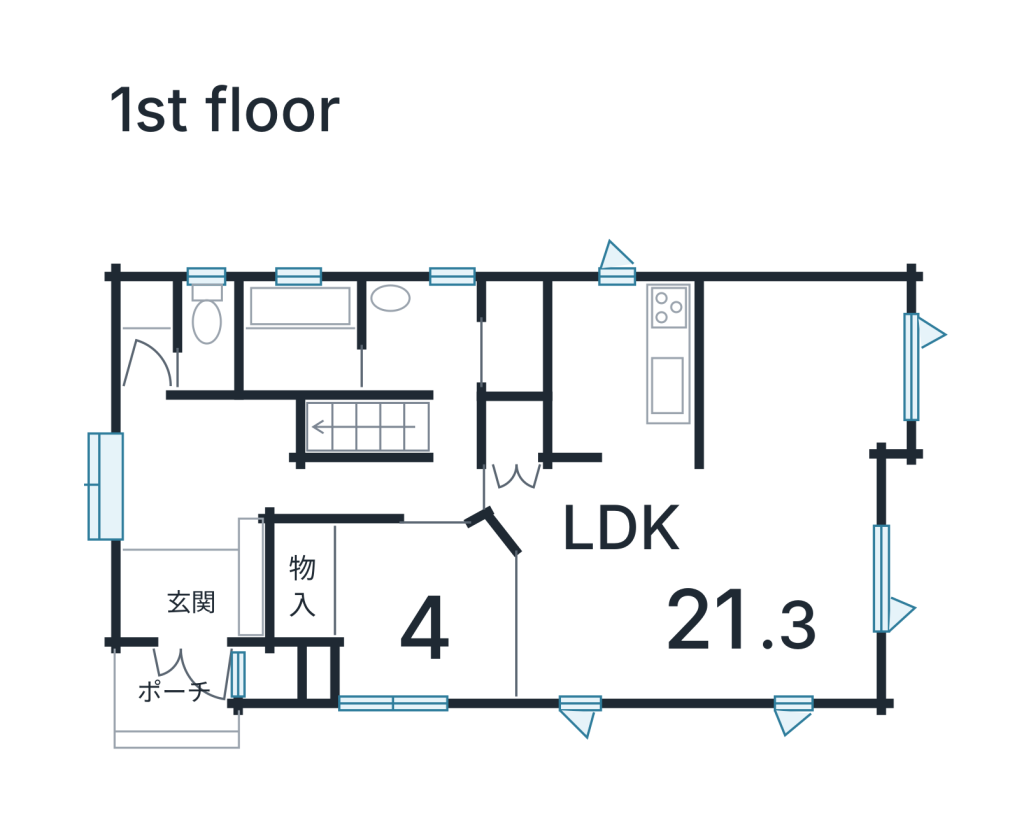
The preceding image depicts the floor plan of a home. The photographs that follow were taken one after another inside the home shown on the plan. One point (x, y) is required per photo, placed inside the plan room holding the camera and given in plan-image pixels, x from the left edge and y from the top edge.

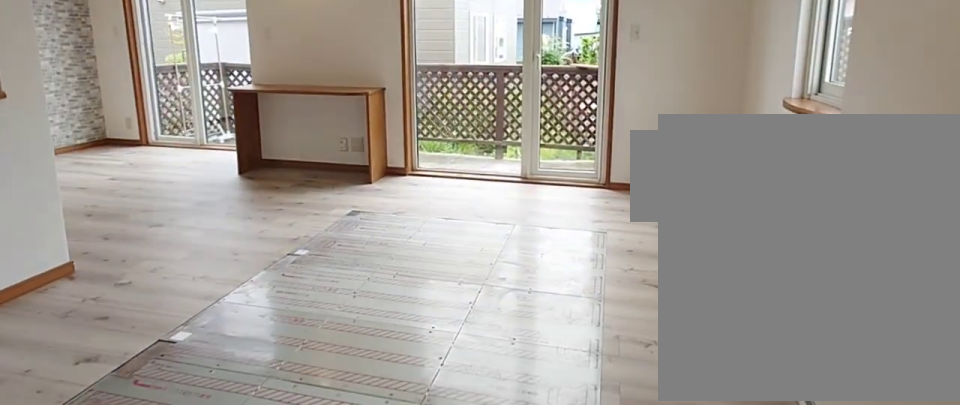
(710, 586)
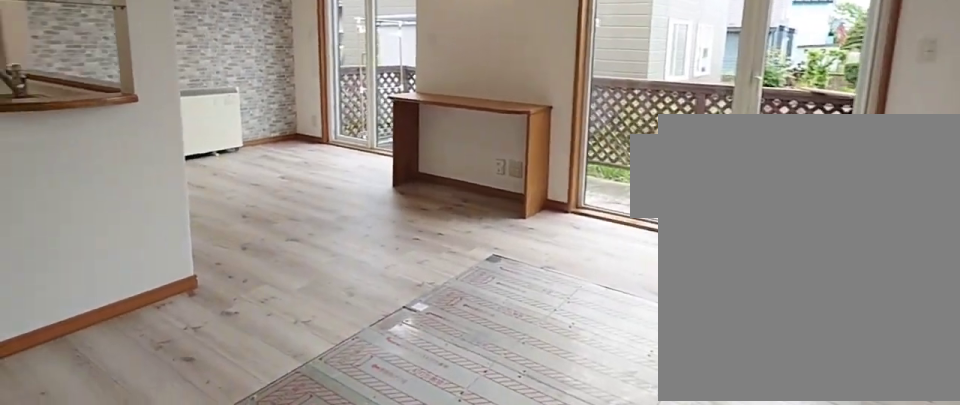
(710, 586)
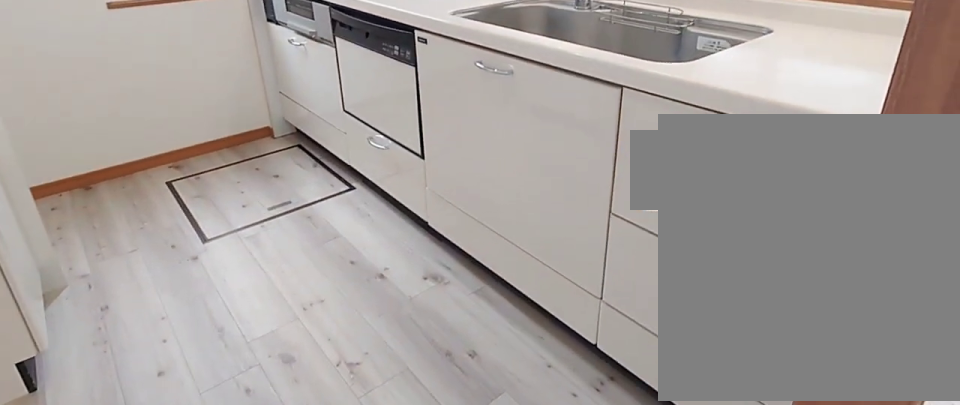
(603, 382)
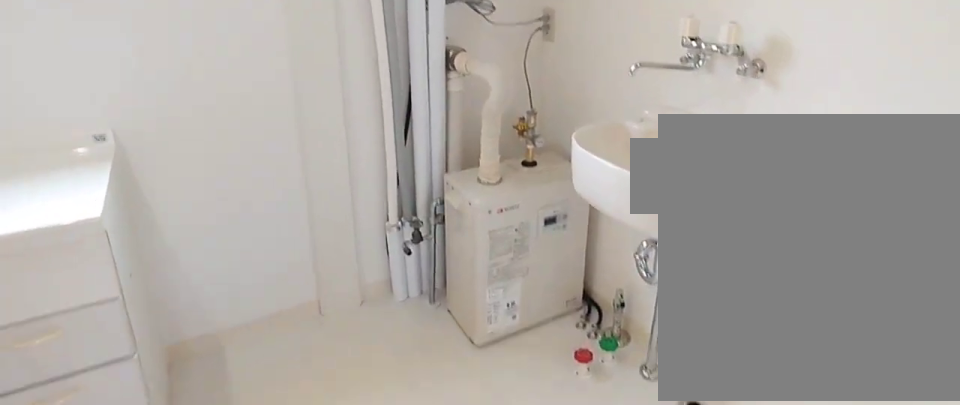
(424, 344)
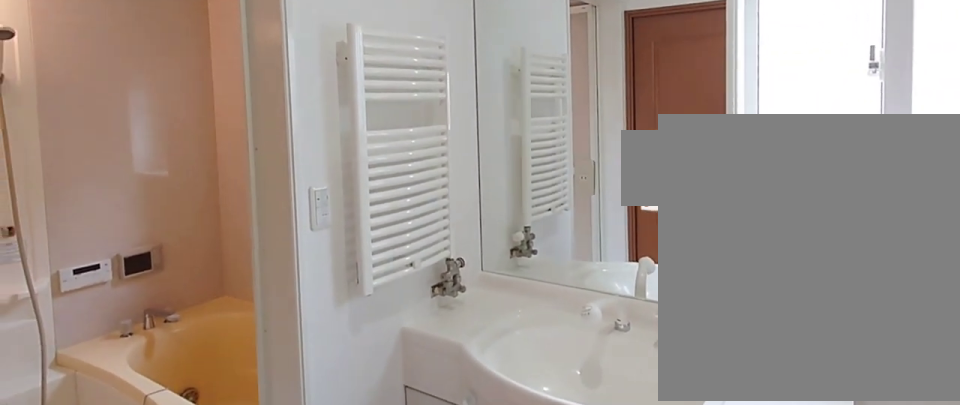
(424, 344)
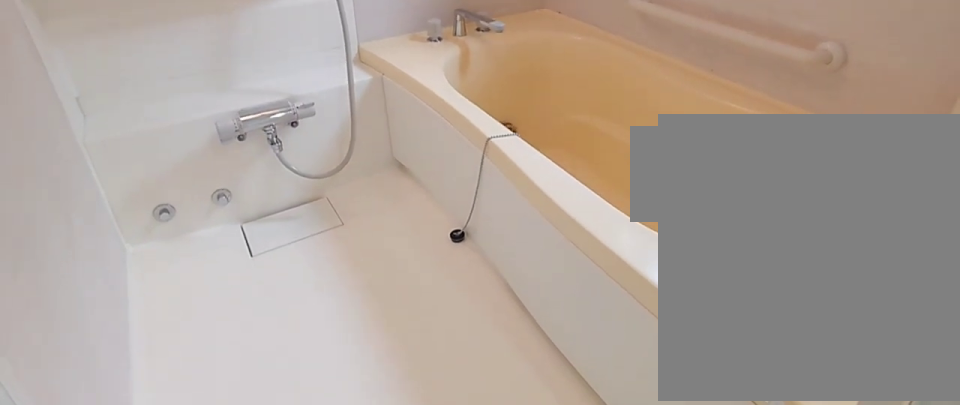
(291, 356)
